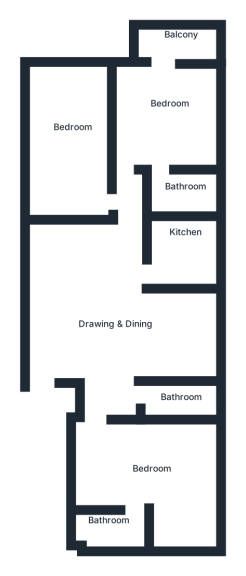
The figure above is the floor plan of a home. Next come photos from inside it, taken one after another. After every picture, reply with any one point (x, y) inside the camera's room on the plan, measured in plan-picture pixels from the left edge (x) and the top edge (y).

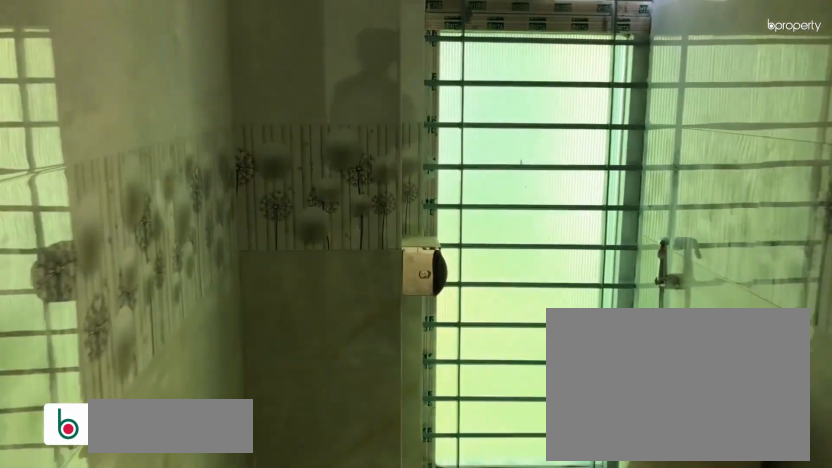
(174, 399)
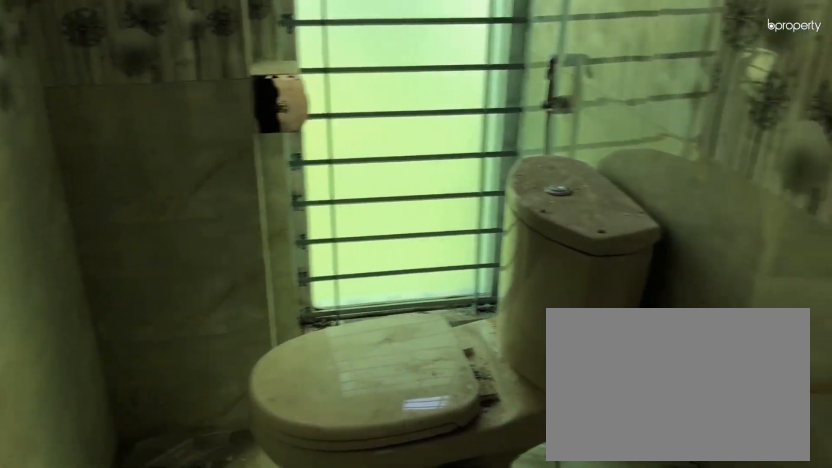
(174, 399)
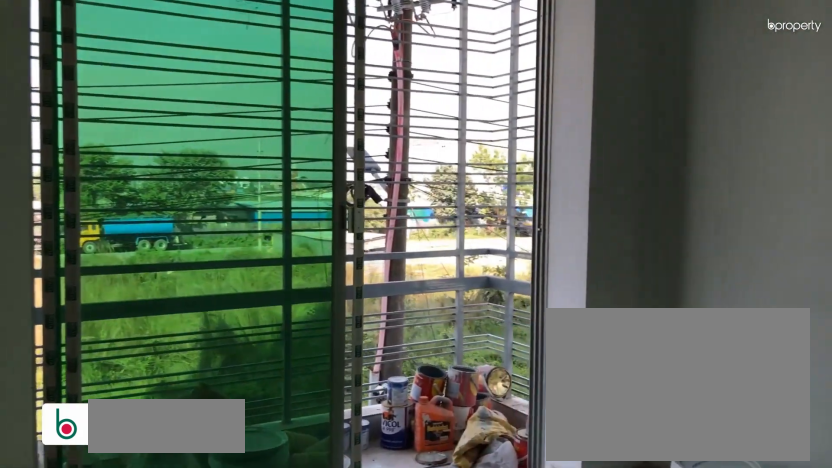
(159, 119)
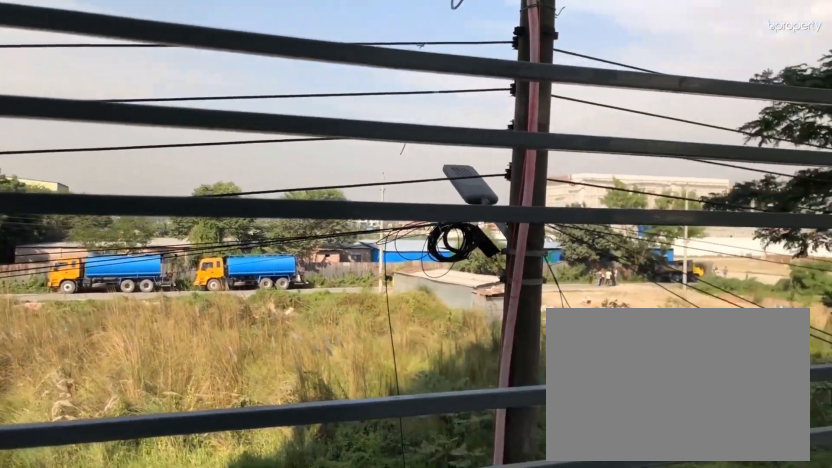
(168, 38)
